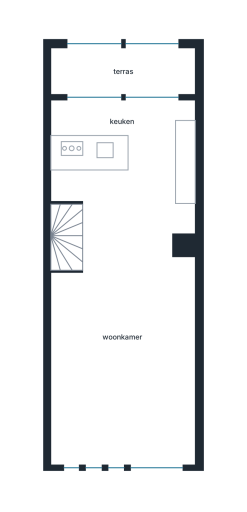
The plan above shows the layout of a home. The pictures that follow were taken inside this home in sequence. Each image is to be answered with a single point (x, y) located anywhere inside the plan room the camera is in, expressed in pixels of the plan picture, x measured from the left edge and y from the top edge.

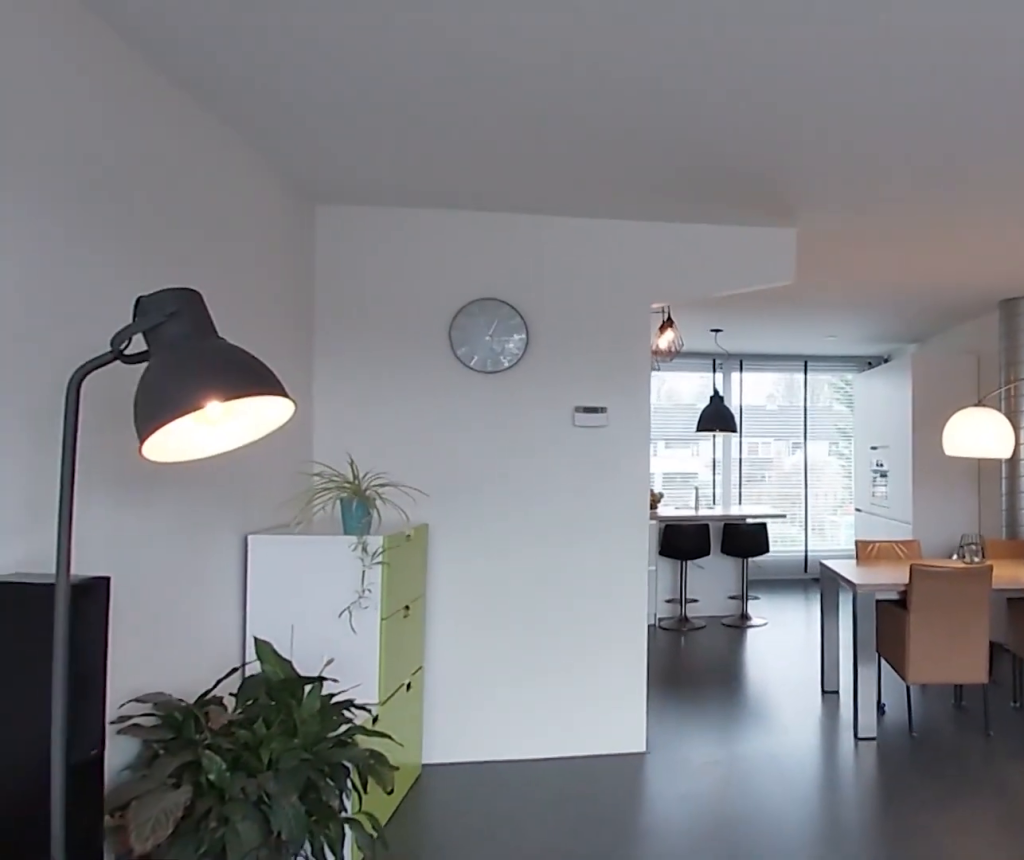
(146, 224)
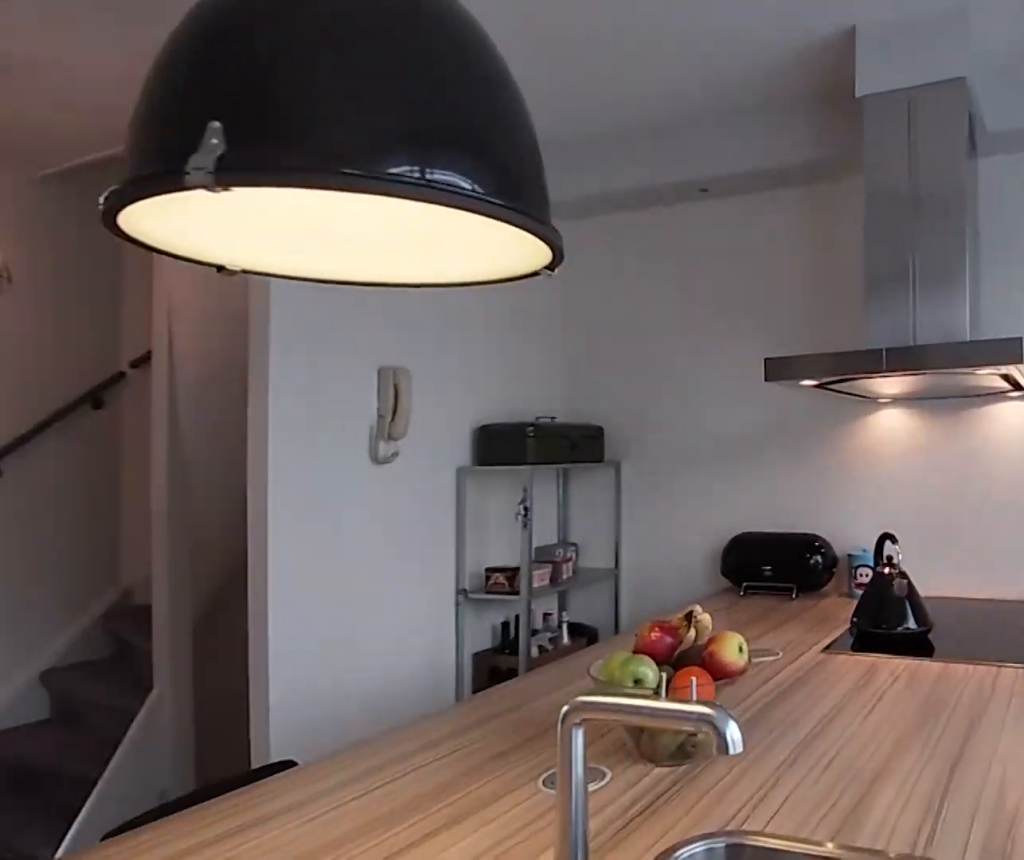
(122, 150)
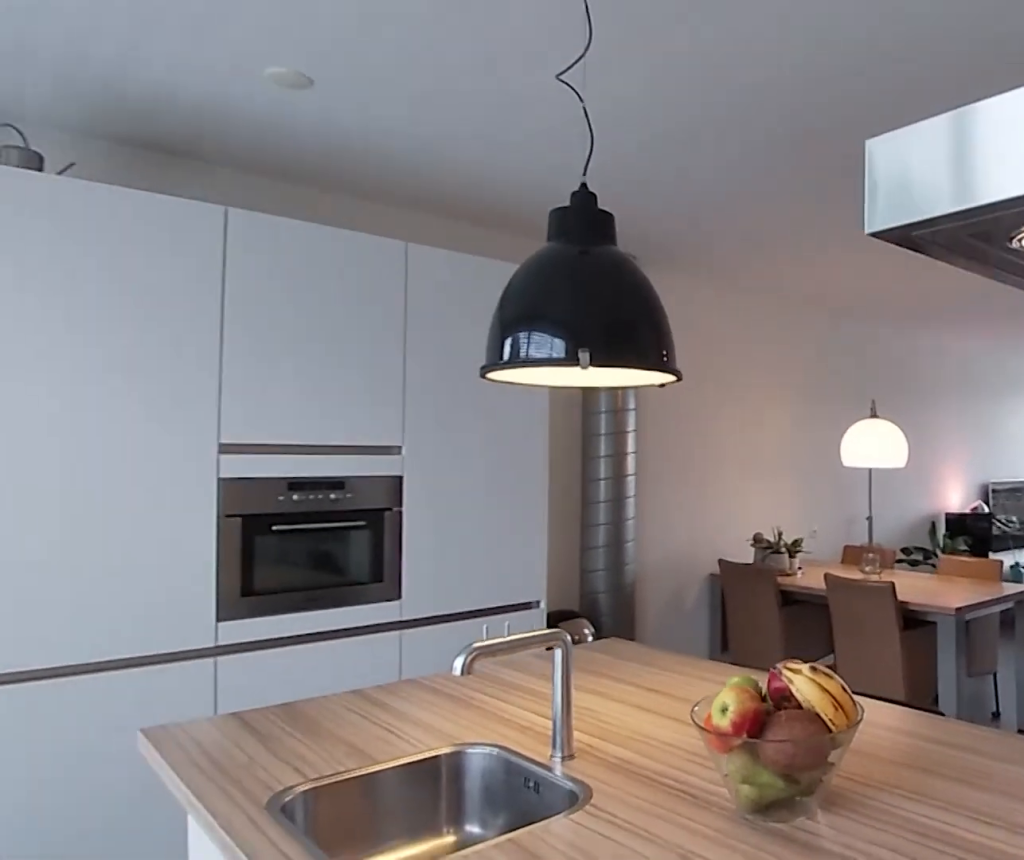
(122, 150)
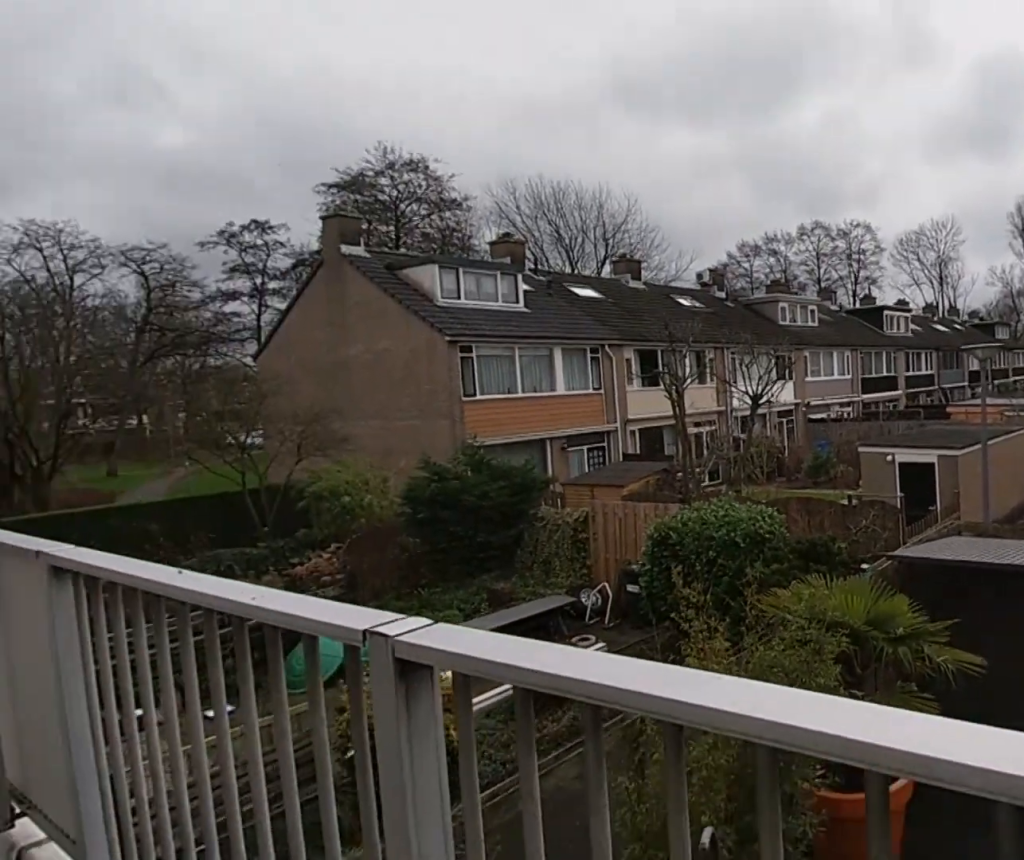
(122, 70)
